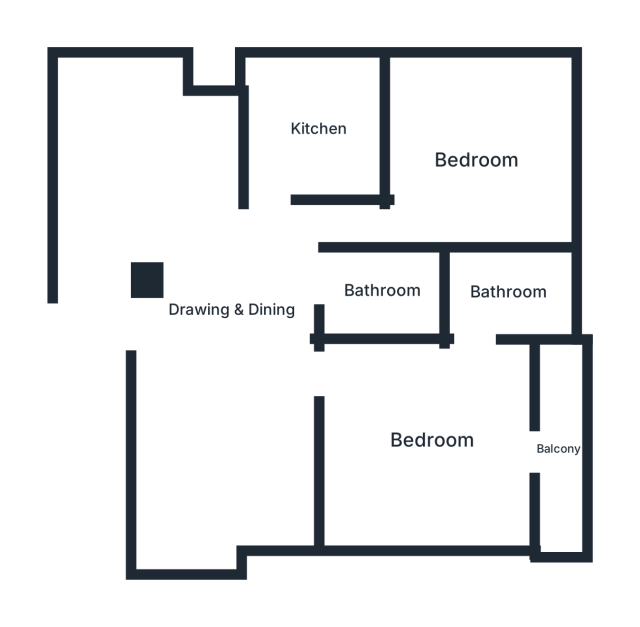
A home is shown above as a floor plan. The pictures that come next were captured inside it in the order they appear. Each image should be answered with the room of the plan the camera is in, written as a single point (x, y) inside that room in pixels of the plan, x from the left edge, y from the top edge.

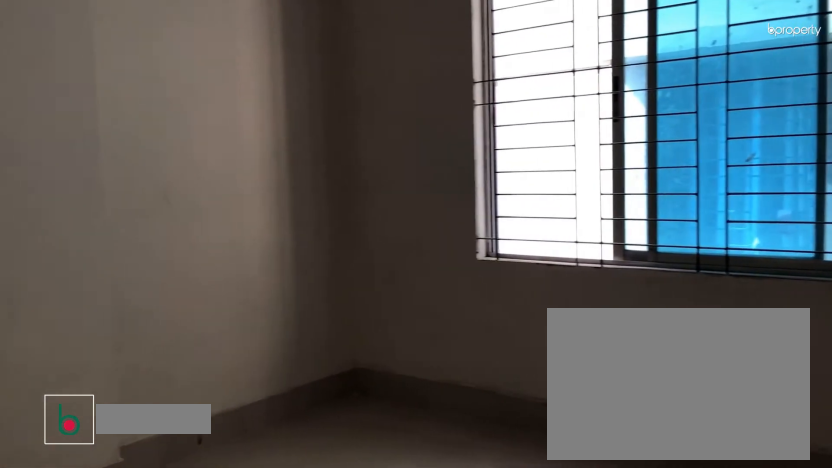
(477, 158)
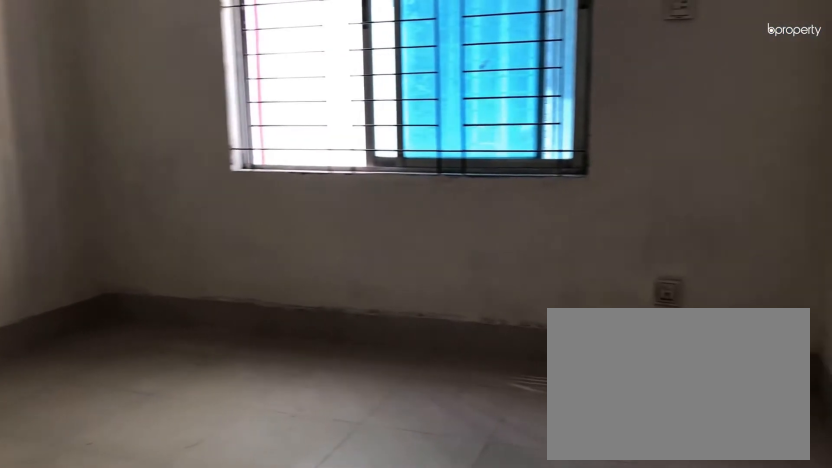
(477, 158)
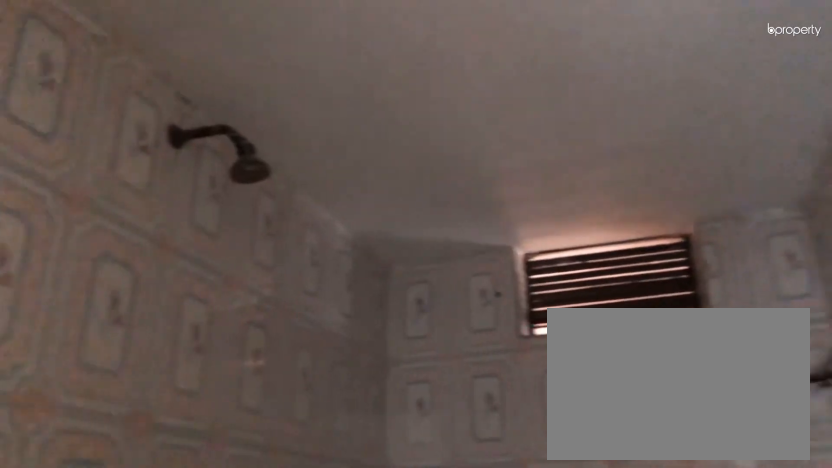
(385, 290)
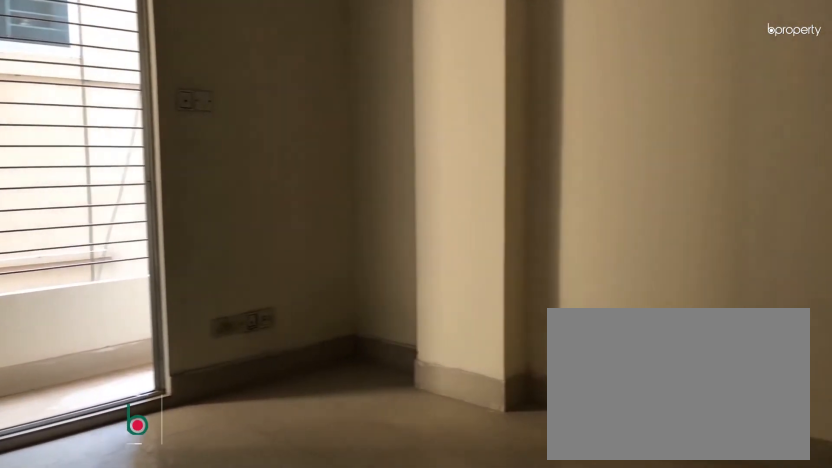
(428, 435)
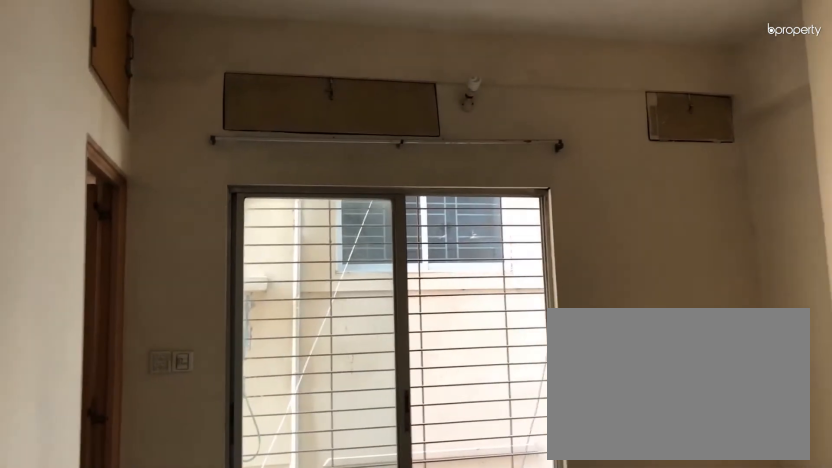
(429, 435)
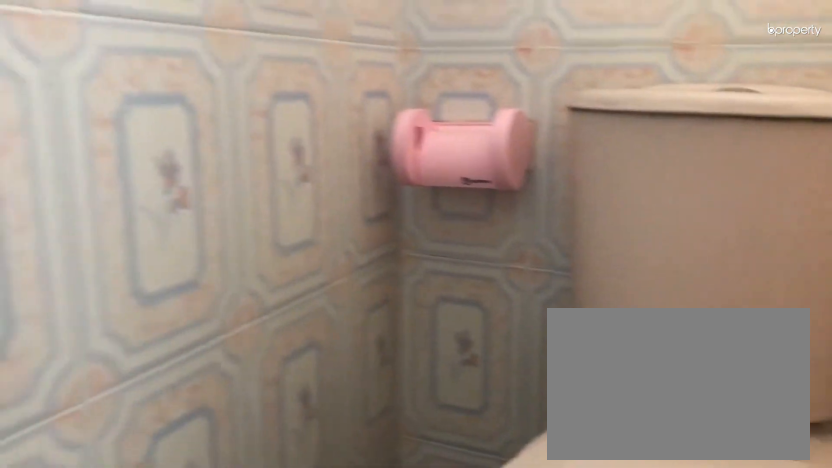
(510, 292)
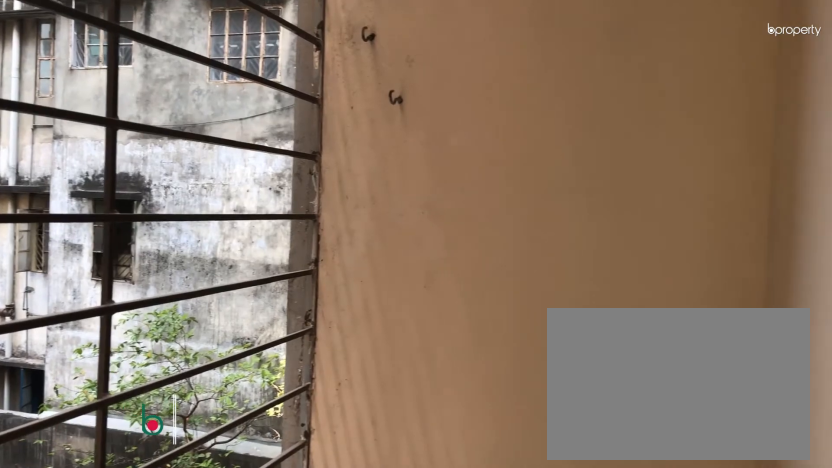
(558, 450)
